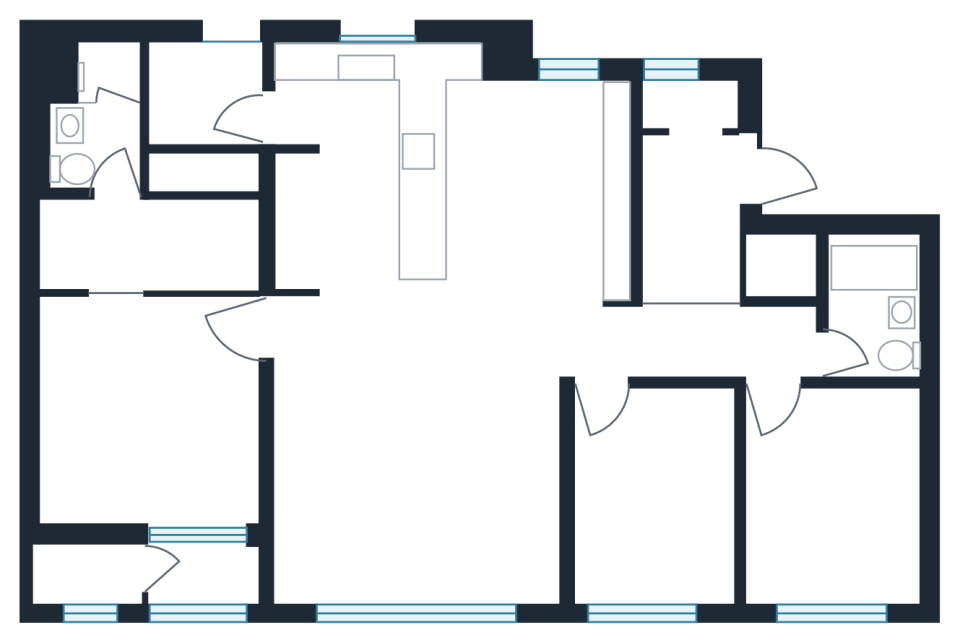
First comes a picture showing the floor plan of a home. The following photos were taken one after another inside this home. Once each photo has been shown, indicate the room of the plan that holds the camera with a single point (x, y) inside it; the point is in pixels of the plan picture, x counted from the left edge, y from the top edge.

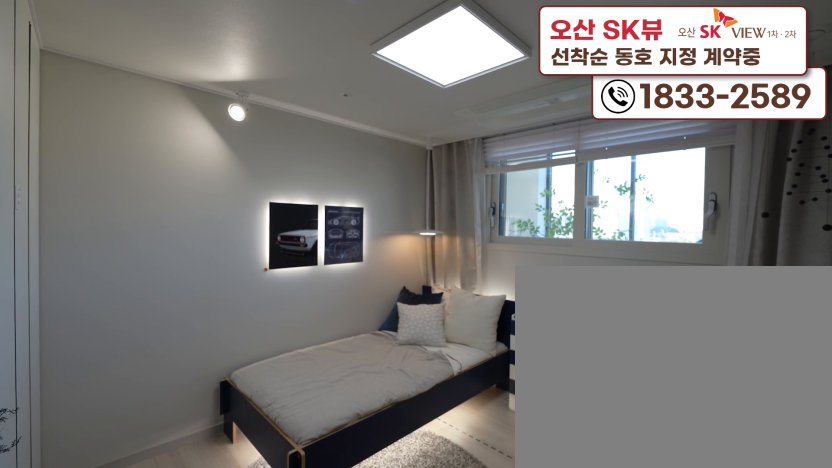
(824, 545)
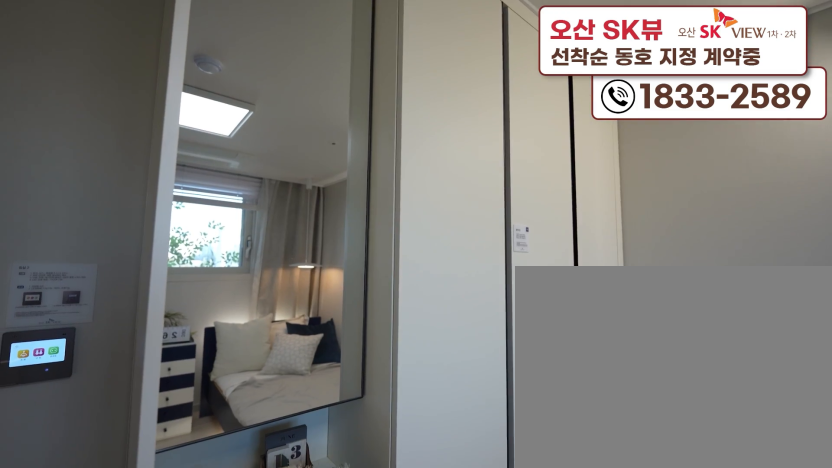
(824, 547)
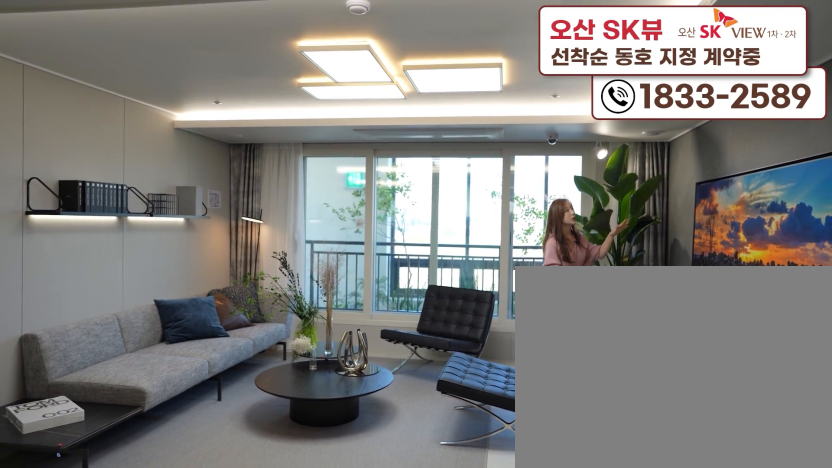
(421, 529)
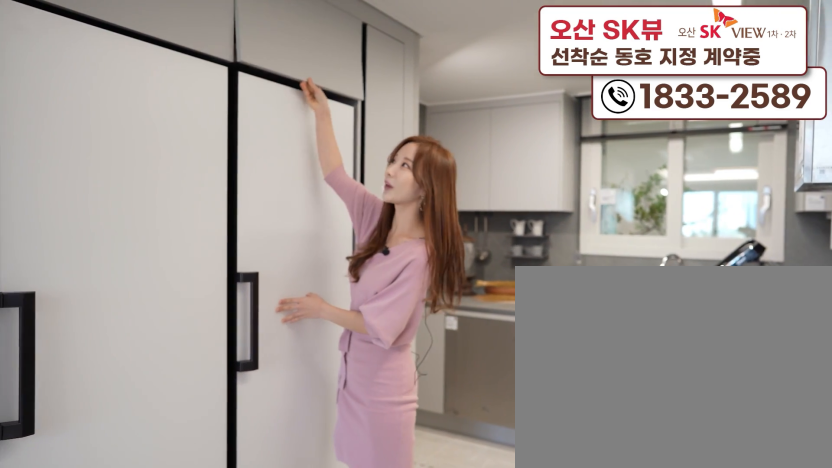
(382, 304)
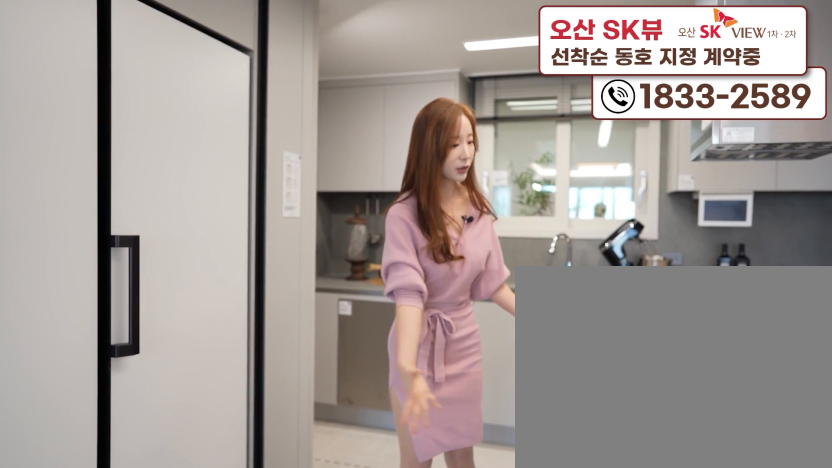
(382, 304)
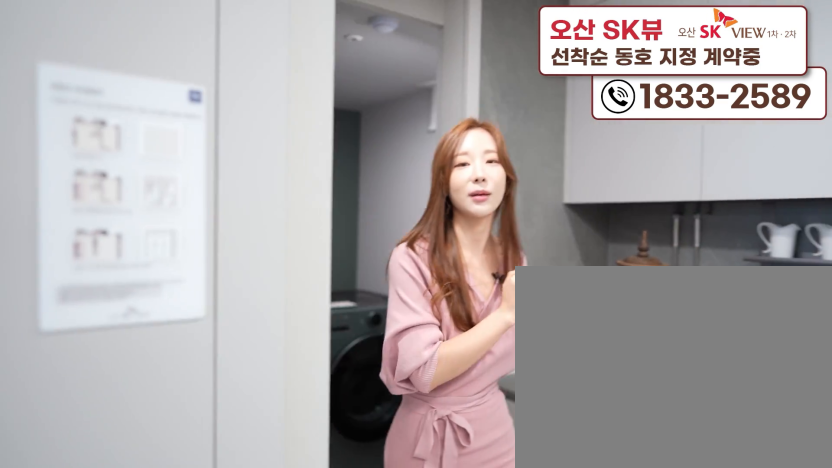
(218, 109)
